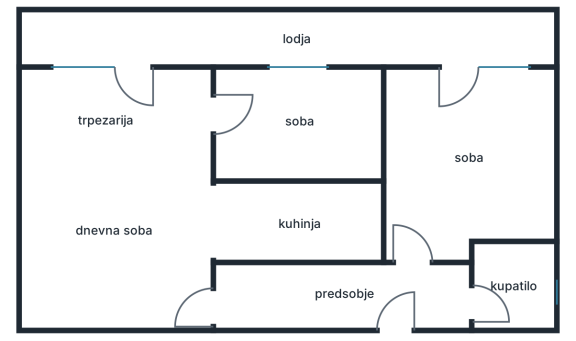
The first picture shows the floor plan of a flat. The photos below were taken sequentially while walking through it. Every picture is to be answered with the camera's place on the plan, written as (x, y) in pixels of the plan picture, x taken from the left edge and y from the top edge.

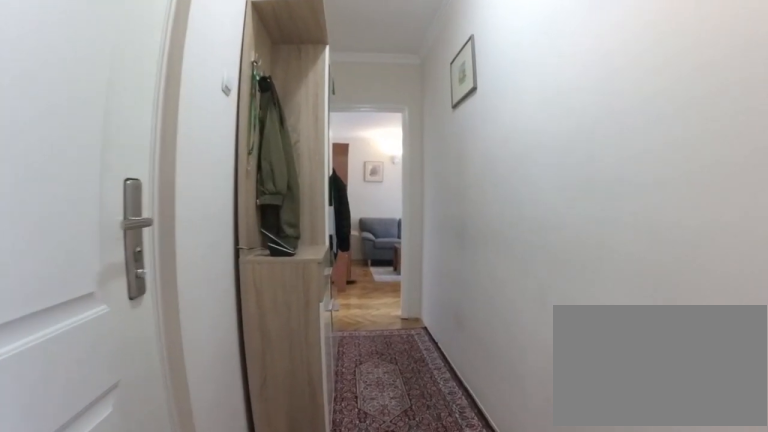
(398, 298)
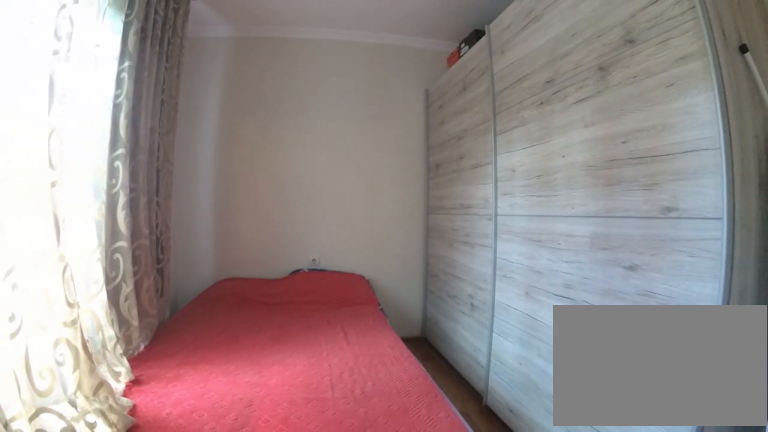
(197, 126)
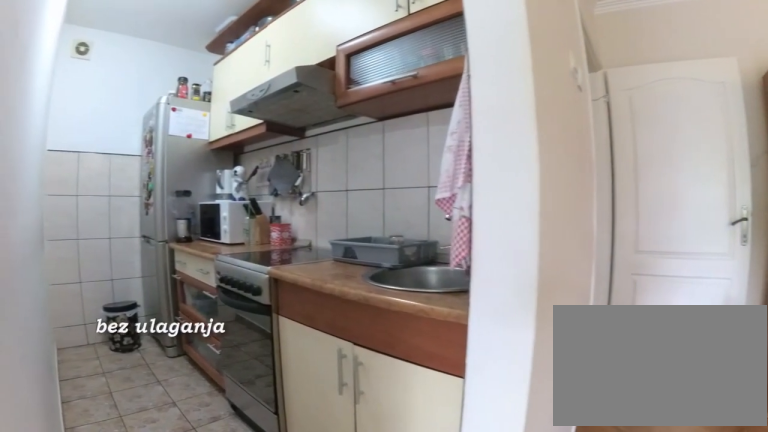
(181, 192)
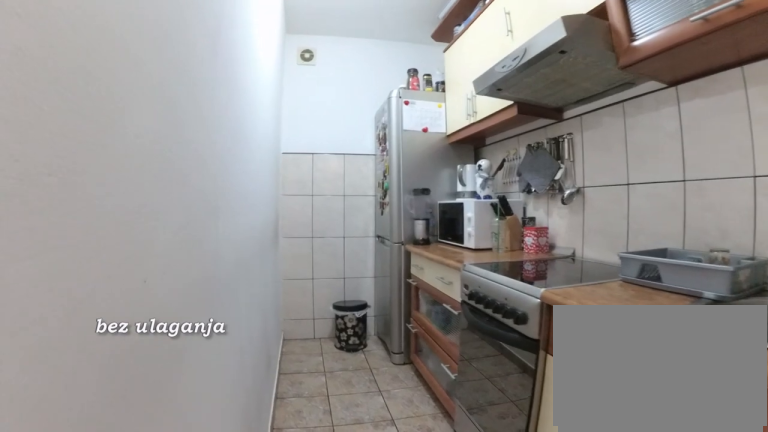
(207, 216)
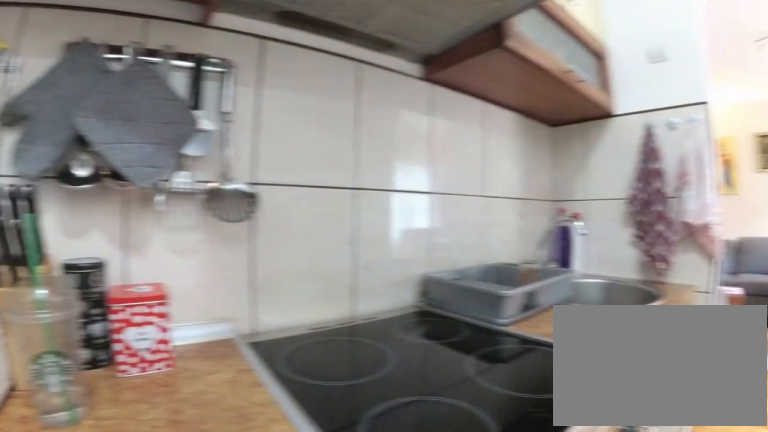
(368, 204)
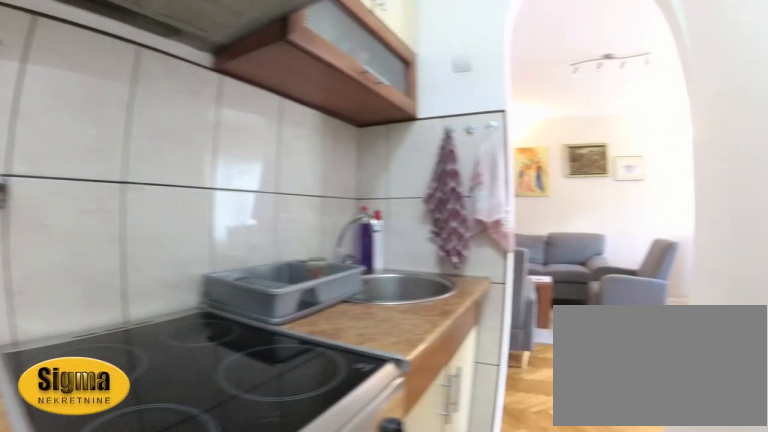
(367, 210)
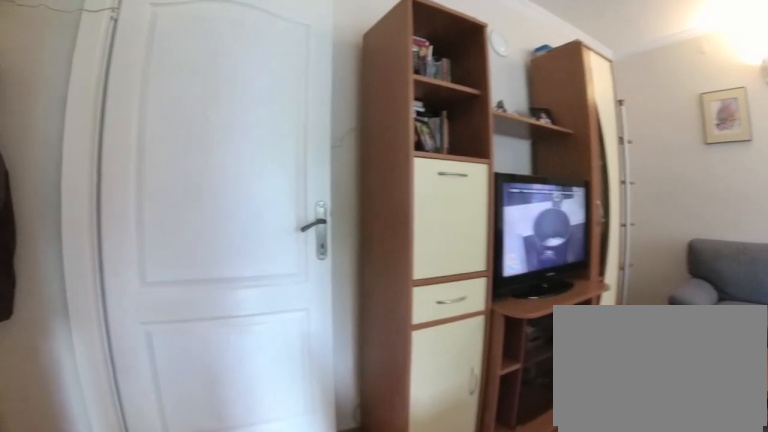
(184, 227)
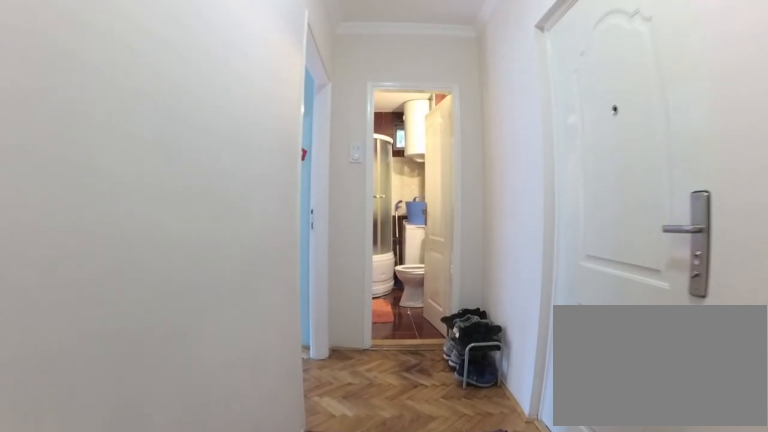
(321, 292)
